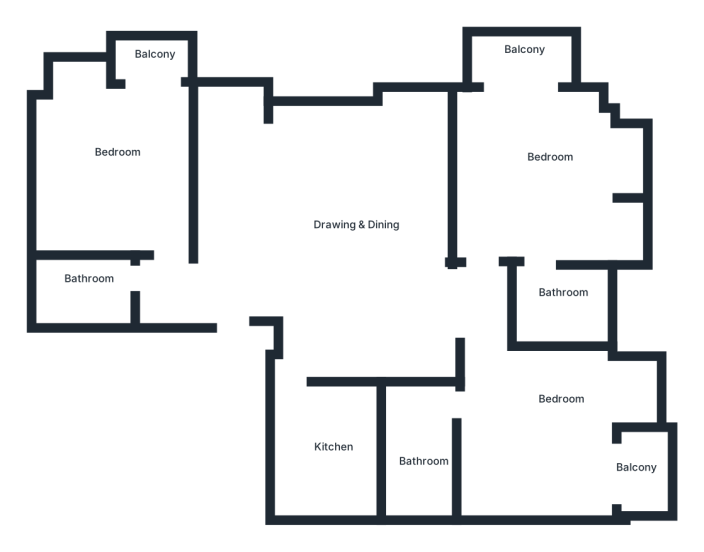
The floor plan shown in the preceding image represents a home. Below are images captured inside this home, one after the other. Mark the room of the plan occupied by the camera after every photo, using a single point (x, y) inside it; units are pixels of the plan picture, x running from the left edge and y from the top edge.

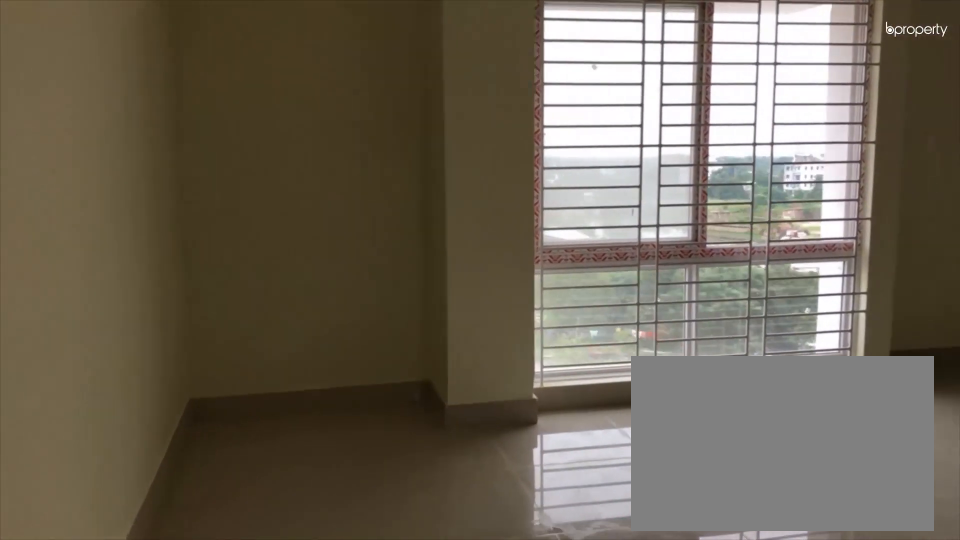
(340, 266)
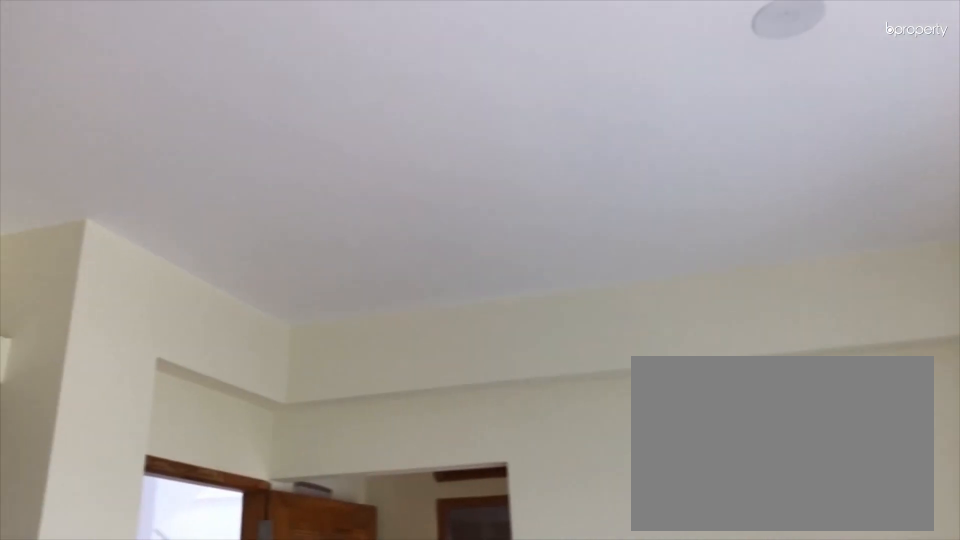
(340, 266)
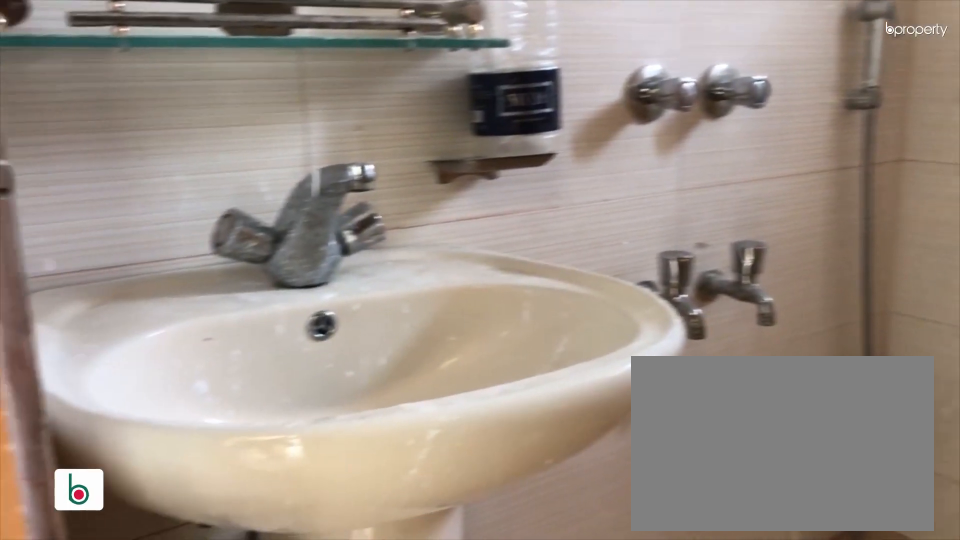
(90, 280)
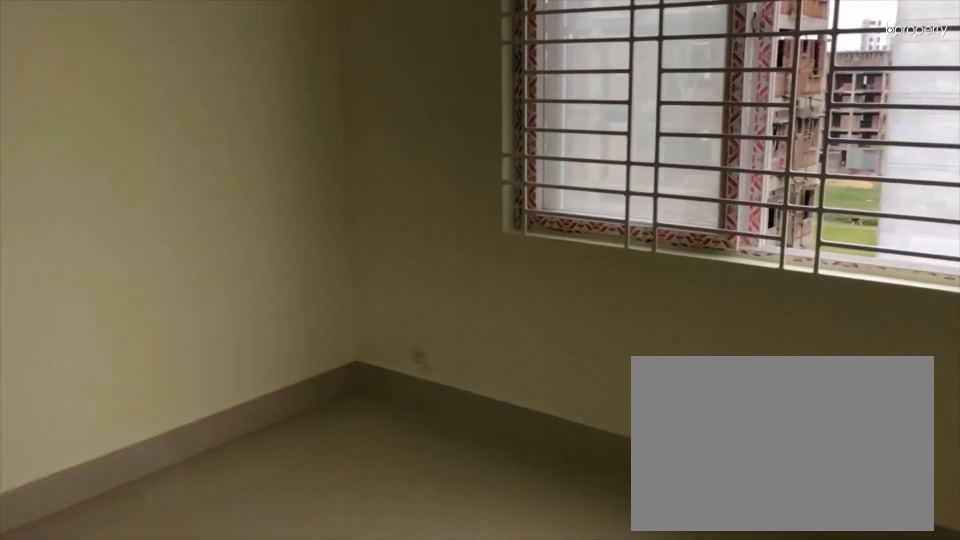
(126, 163)
